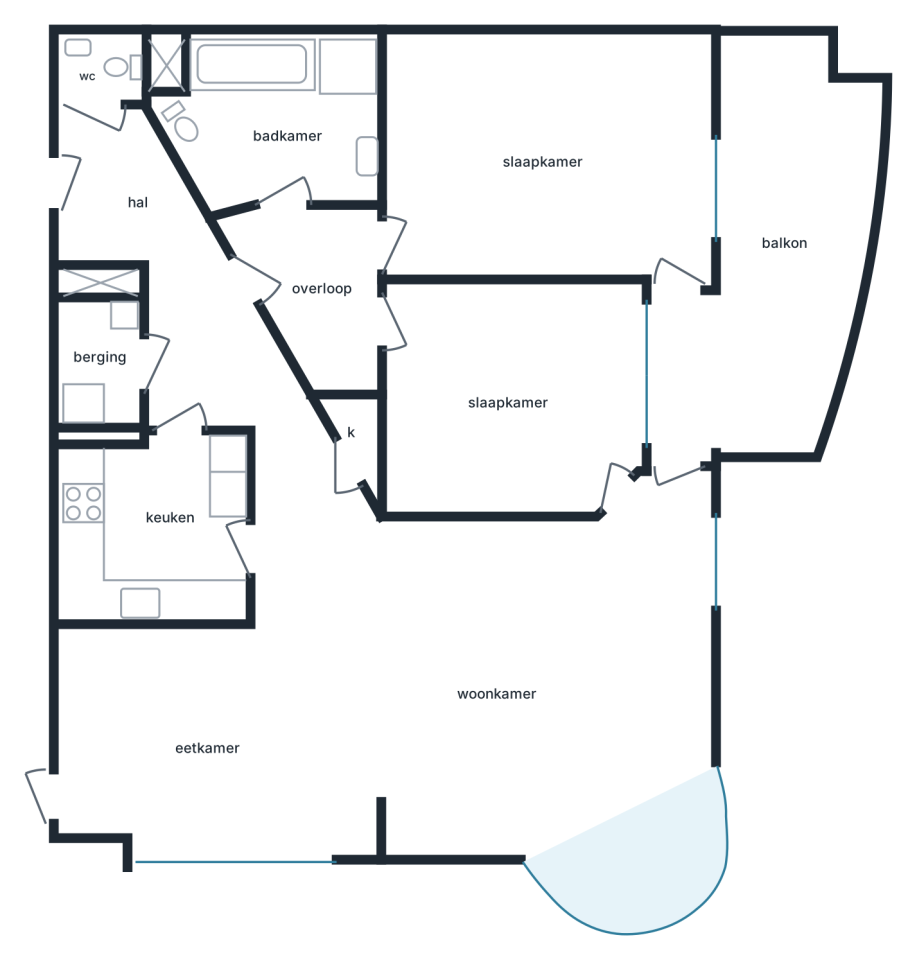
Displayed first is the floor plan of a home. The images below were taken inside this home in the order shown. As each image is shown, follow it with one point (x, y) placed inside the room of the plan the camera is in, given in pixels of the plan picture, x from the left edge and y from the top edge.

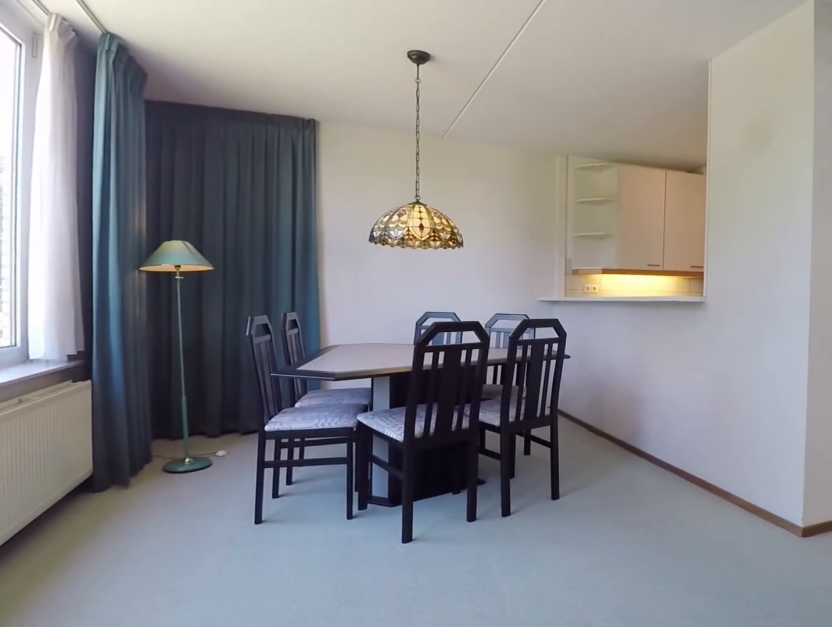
(98, 704)
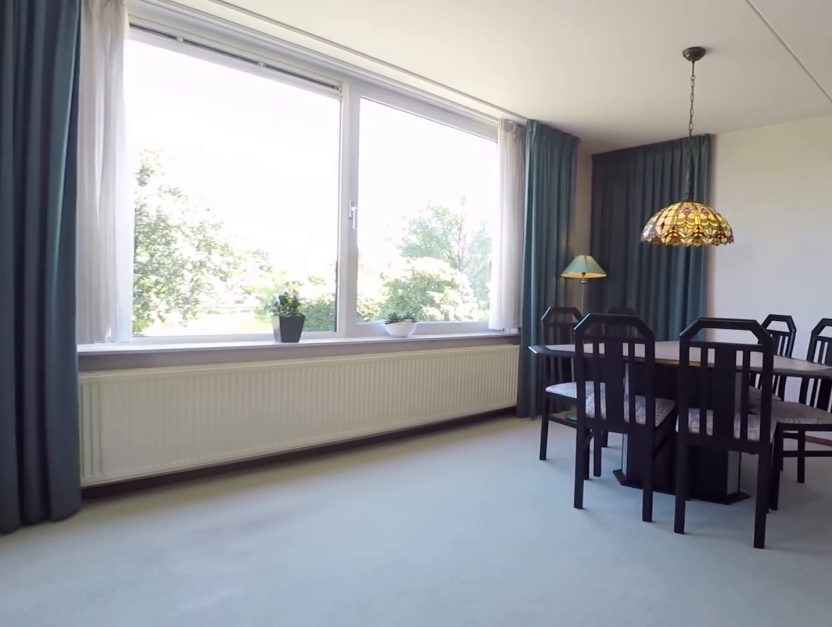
(74, 745)
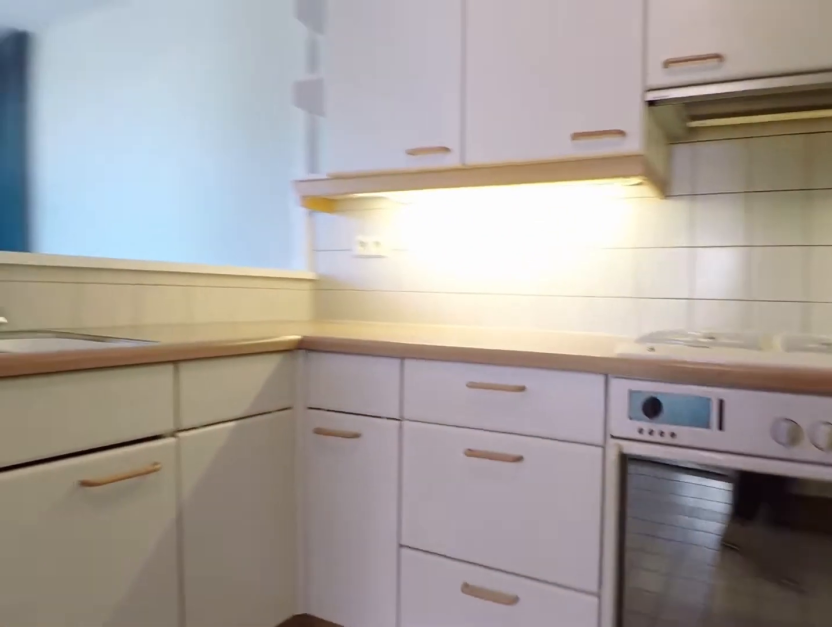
(126, 568)
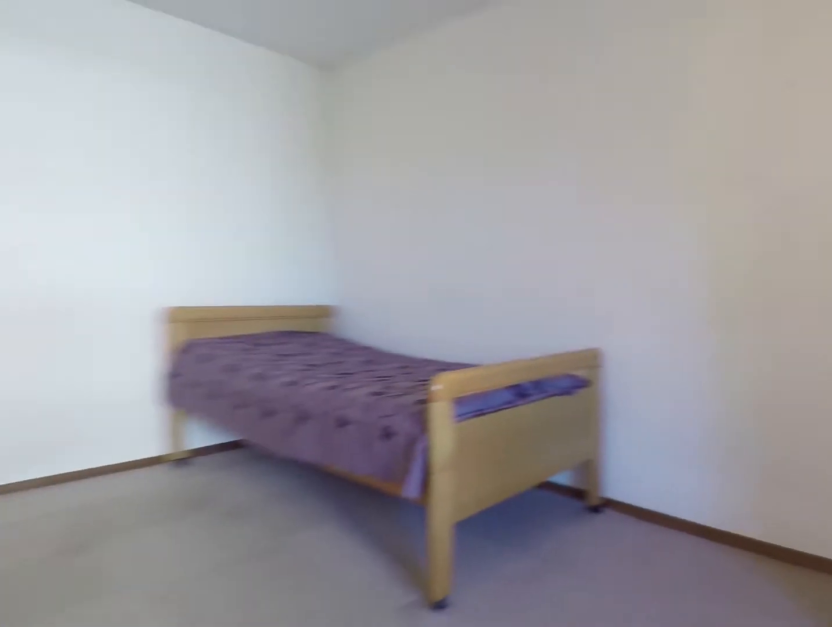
(547, 158)
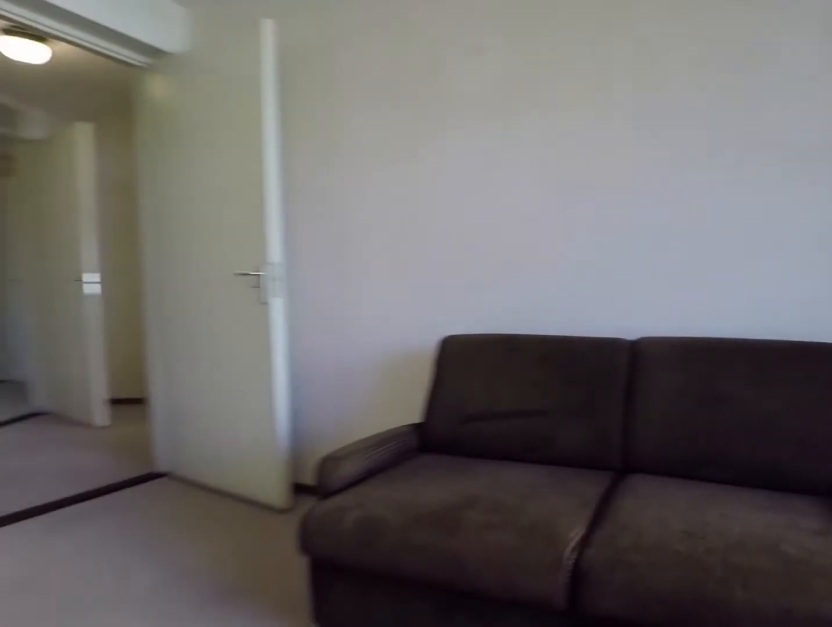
(510, 398)
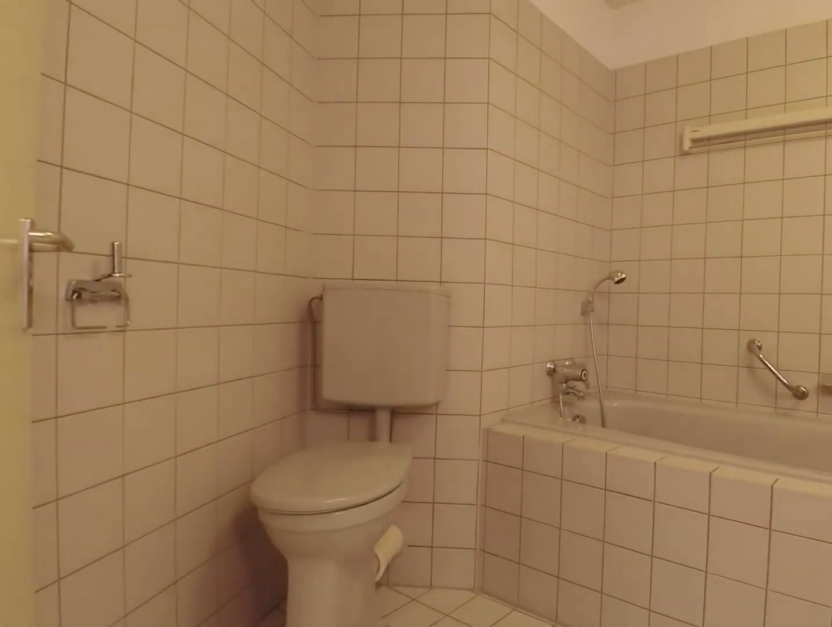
(285, 66)
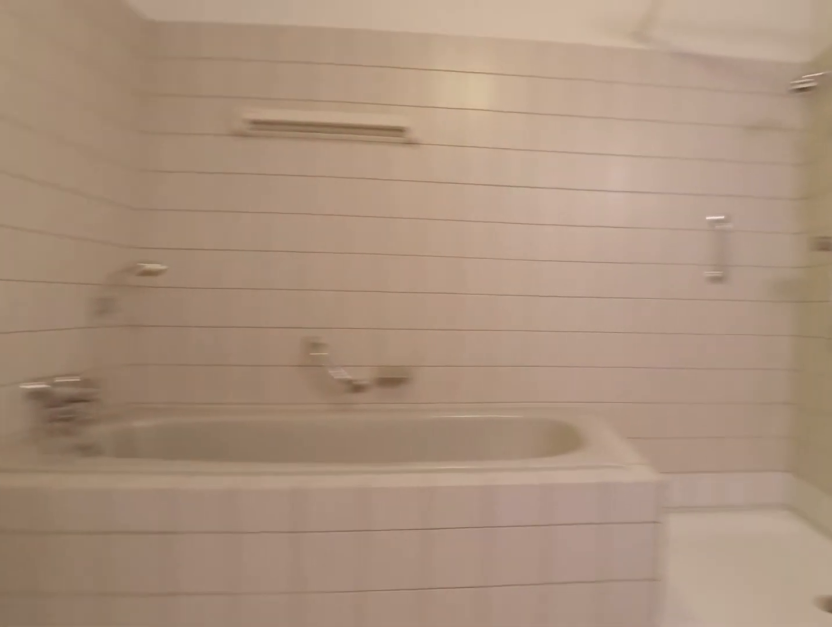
(285, 66)
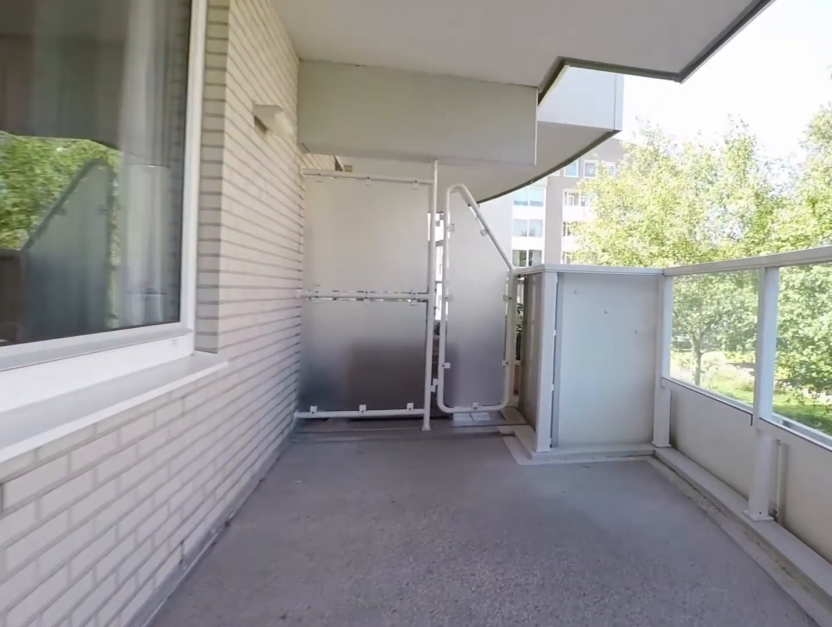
(780, 294)
